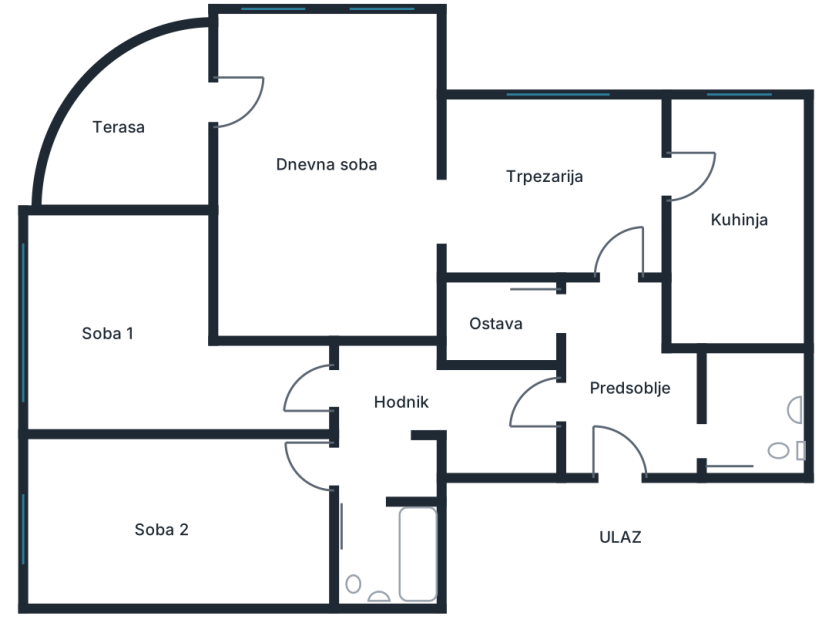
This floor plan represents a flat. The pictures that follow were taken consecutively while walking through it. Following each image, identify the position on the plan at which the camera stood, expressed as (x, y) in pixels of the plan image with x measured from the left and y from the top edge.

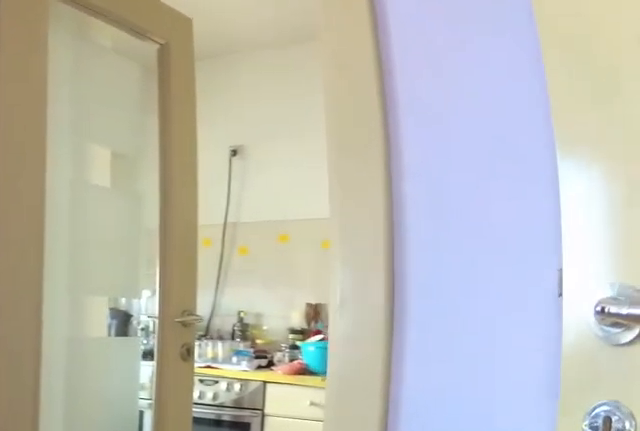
(618, 257)
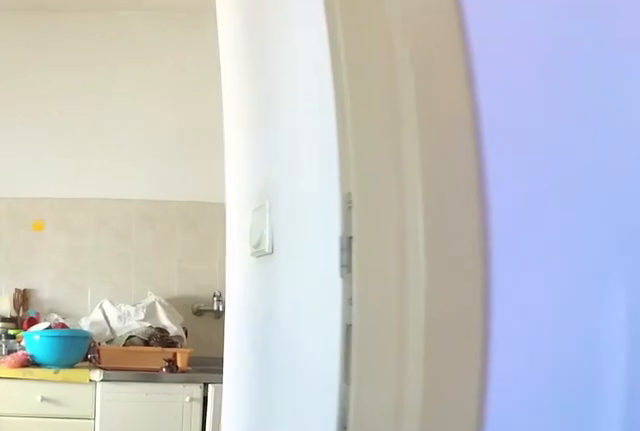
(621, 217)
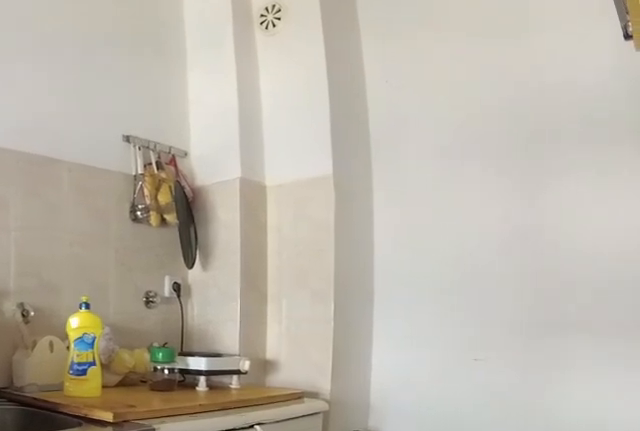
(717, 205)
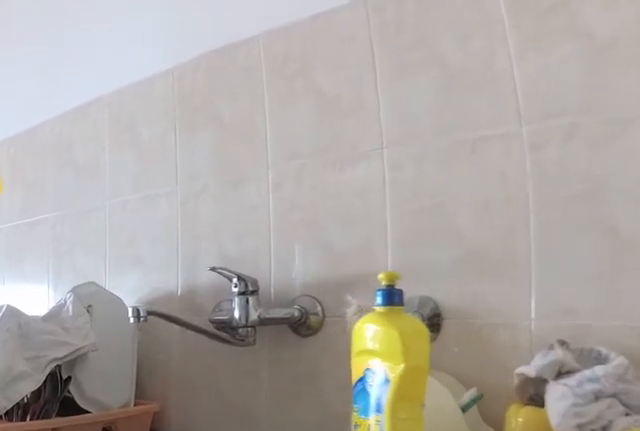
(733, 338)
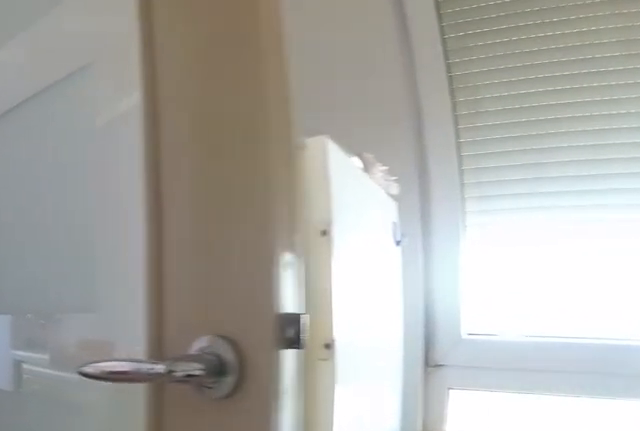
(732, 214)
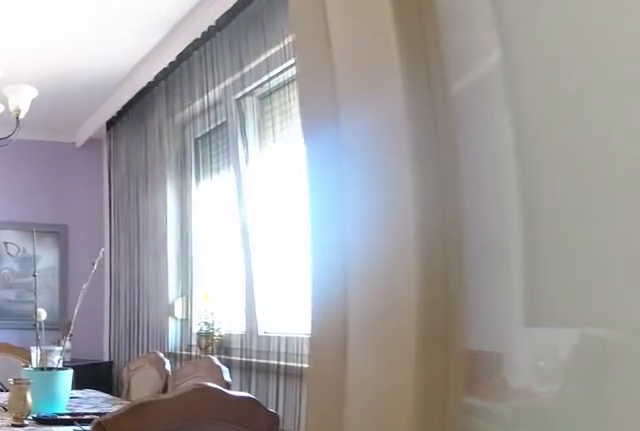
(717, 197)
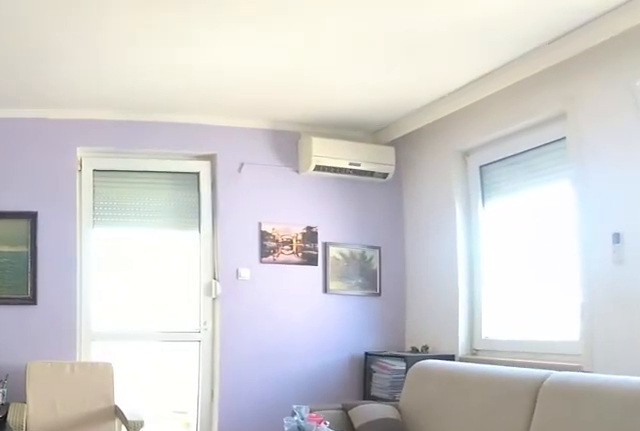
(460, 231)
